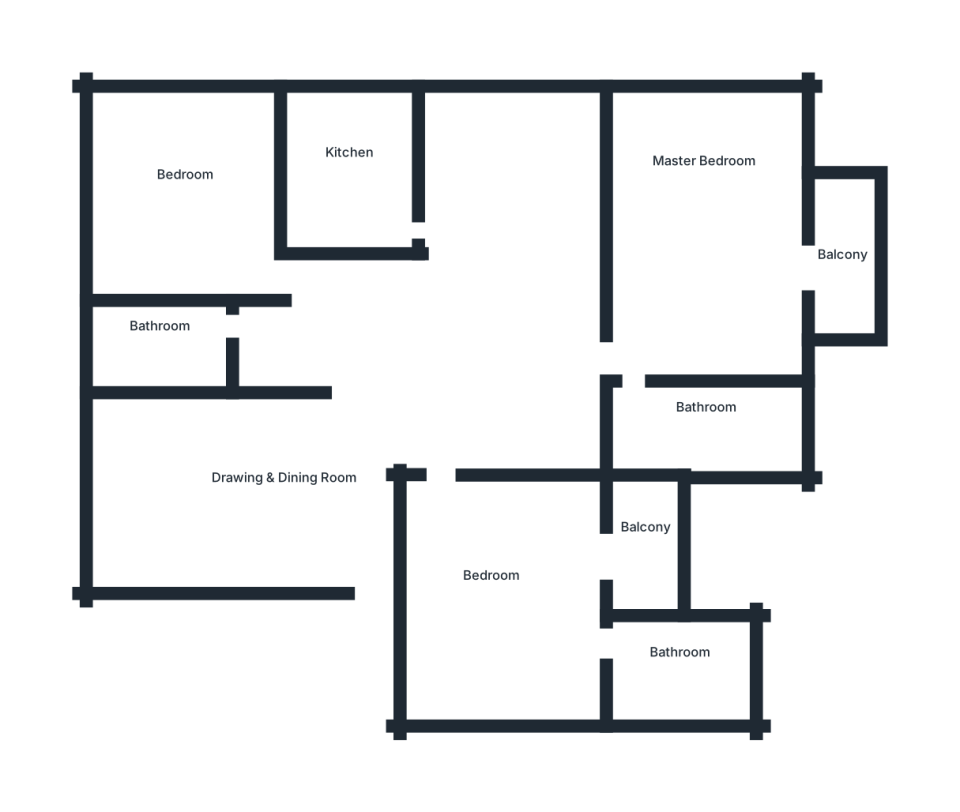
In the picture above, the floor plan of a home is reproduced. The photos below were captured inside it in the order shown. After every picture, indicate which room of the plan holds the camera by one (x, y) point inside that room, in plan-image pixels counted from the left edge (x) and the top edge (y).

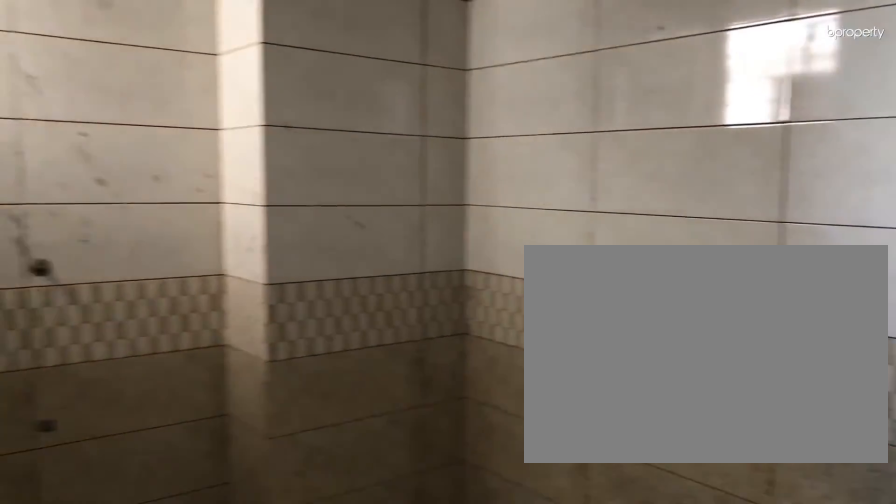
(678, 676)
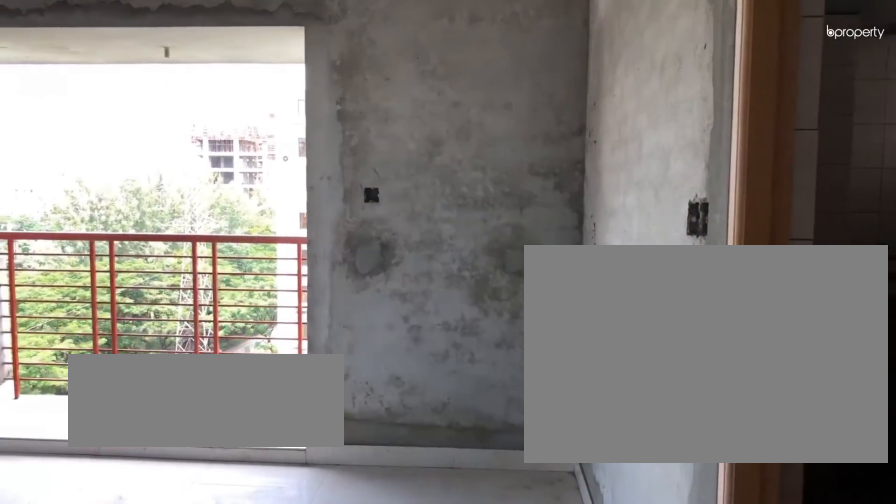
(699, 243)
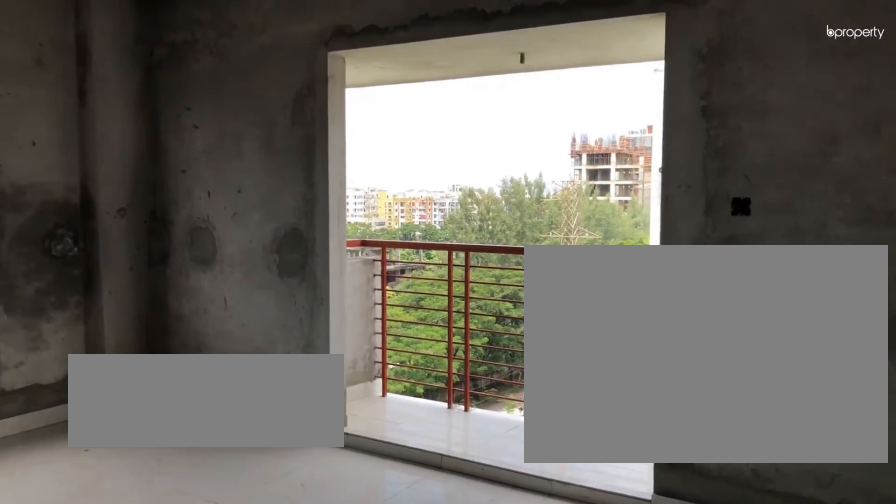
(699, 243)
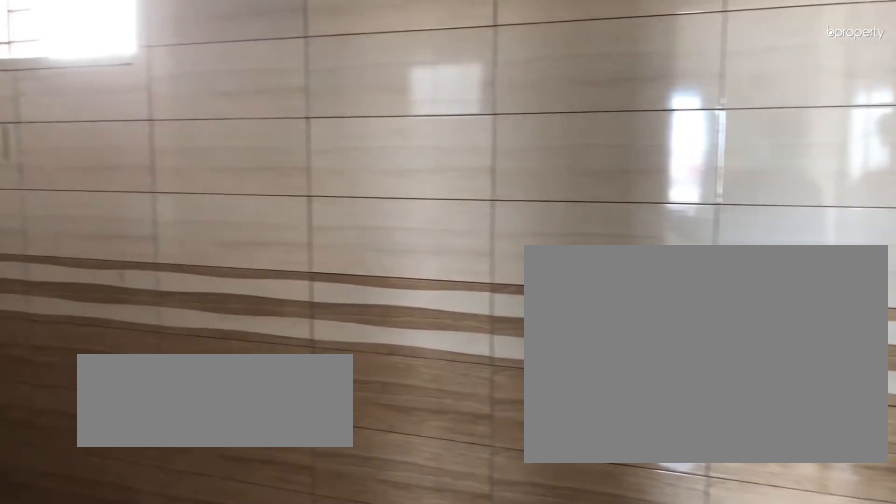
(691, 417)
